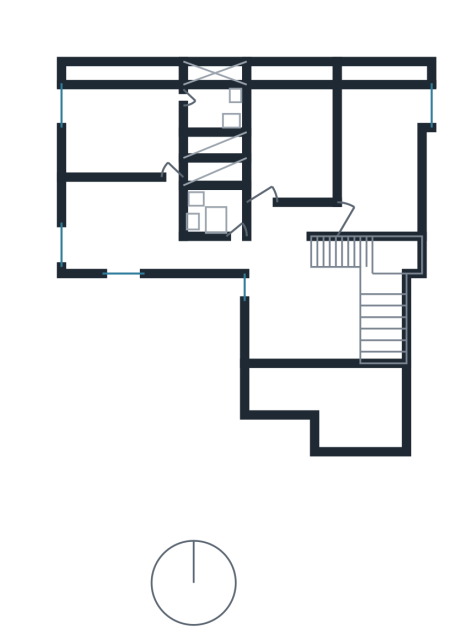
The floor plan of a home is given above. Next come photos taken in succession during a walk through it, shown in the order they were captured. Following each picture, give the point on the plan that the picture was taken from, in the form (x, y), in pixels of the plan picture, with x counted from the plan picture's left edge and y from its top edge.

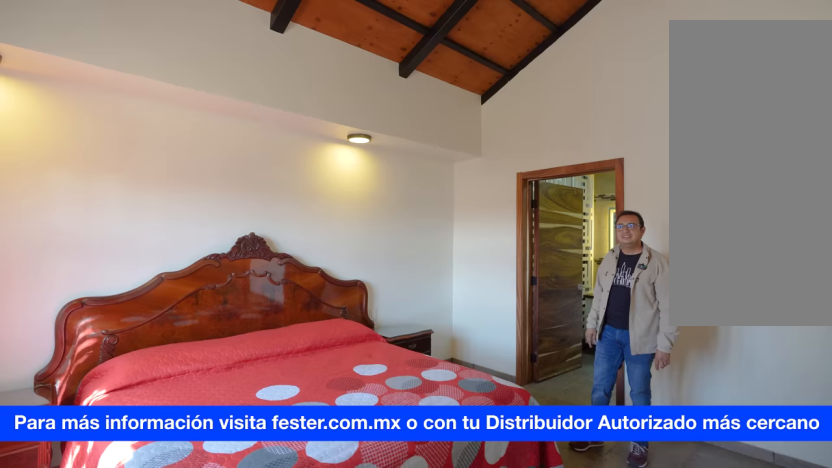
(126, 157)
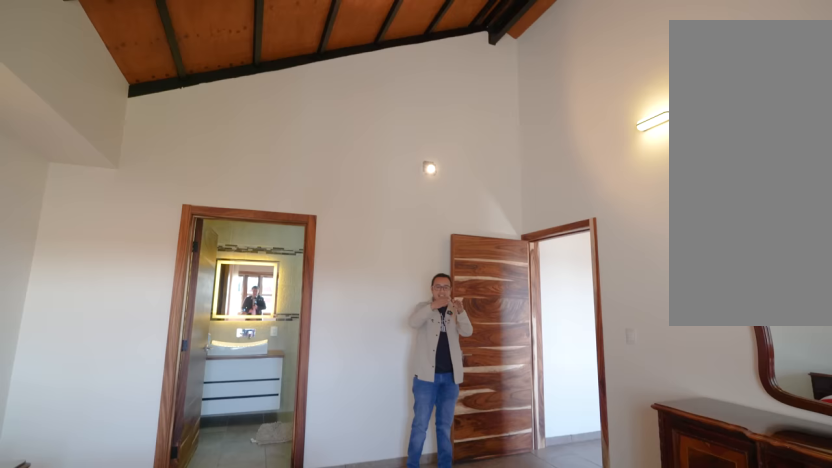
(83, 146)
